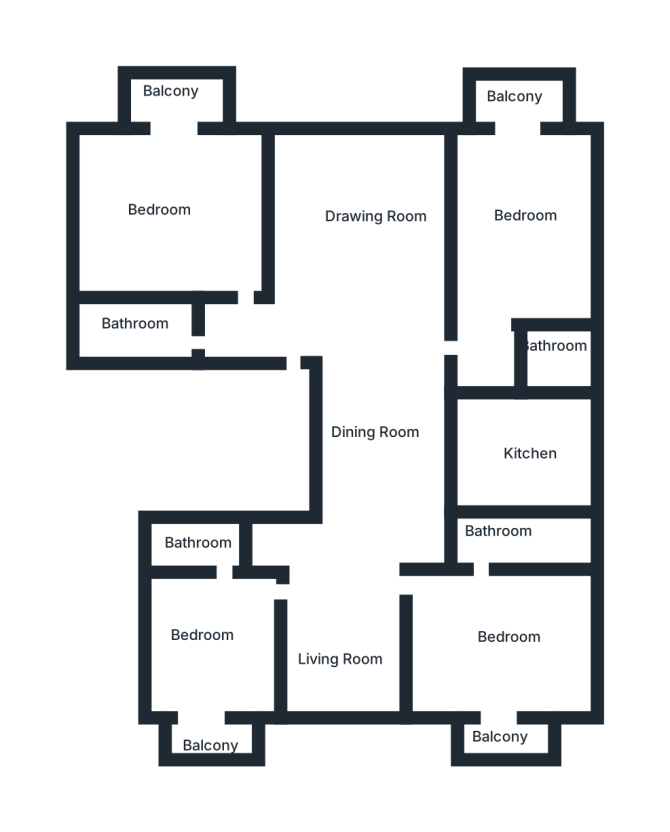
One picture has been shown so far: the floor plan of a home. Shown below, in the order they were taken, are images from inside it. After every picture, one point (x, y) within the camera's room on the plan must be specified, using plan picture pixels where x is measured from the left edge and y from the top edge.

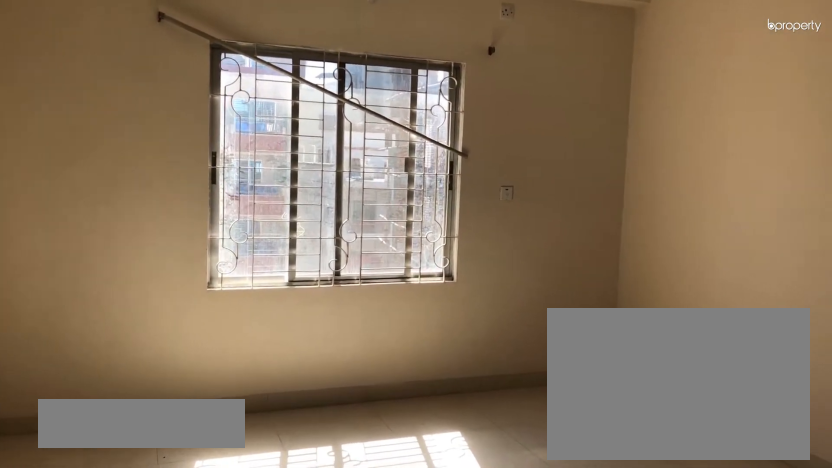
(380, 323)
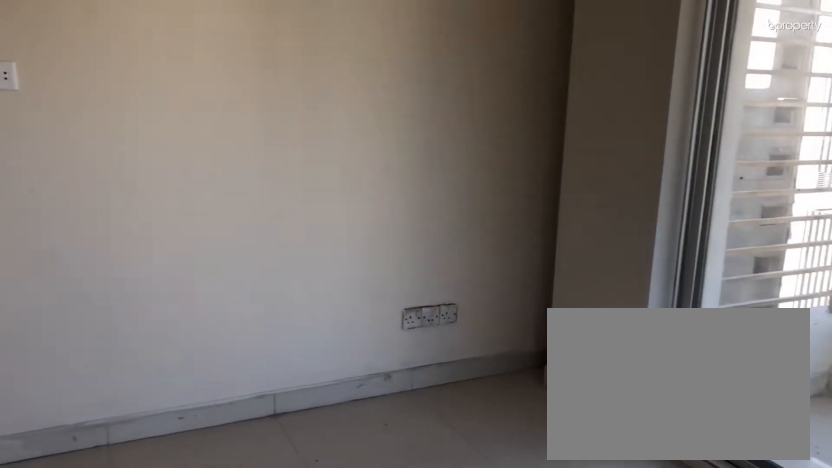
(217, 650)
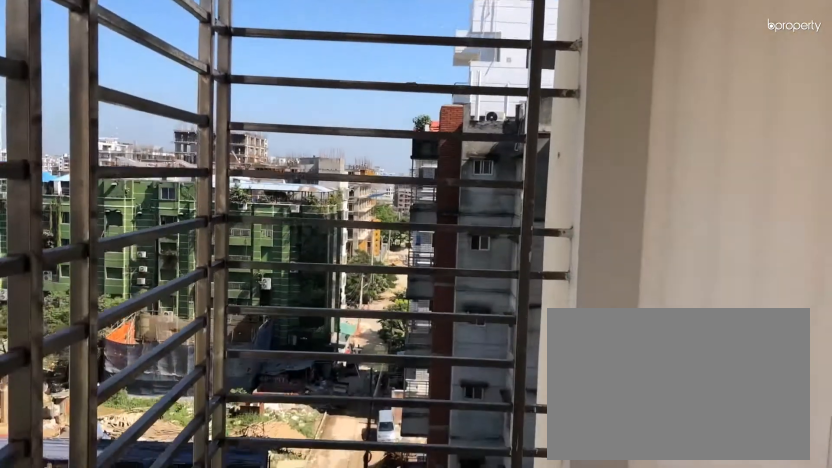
(213, 730)
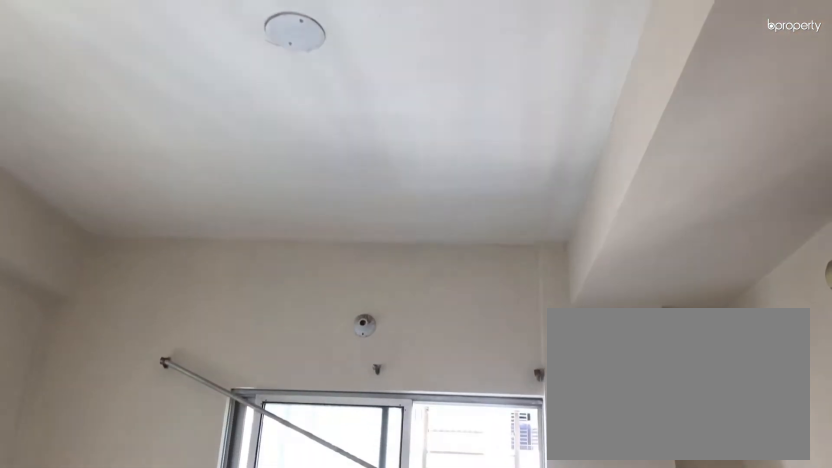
(499, 629)
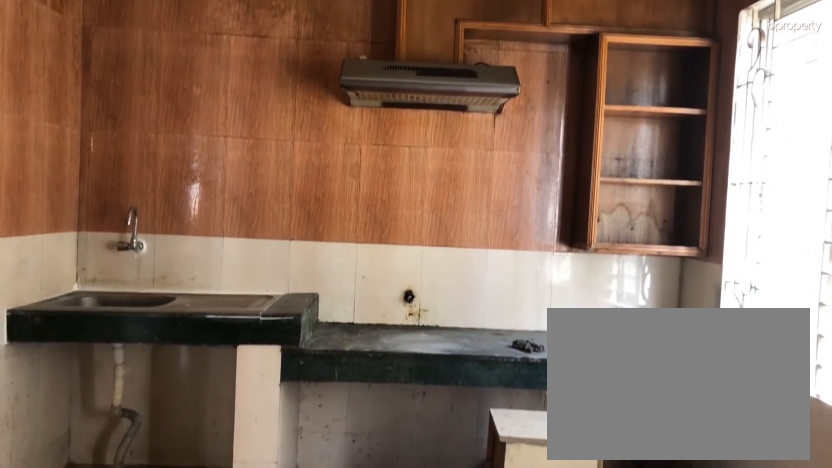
(518, 463)
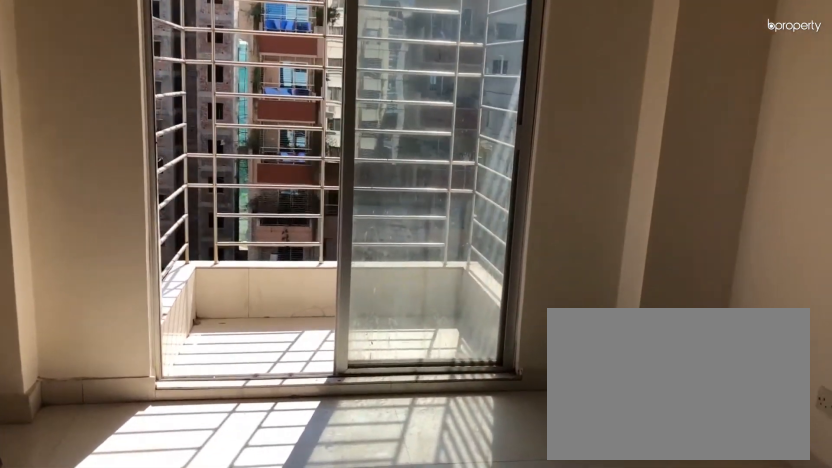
(175, 223)
